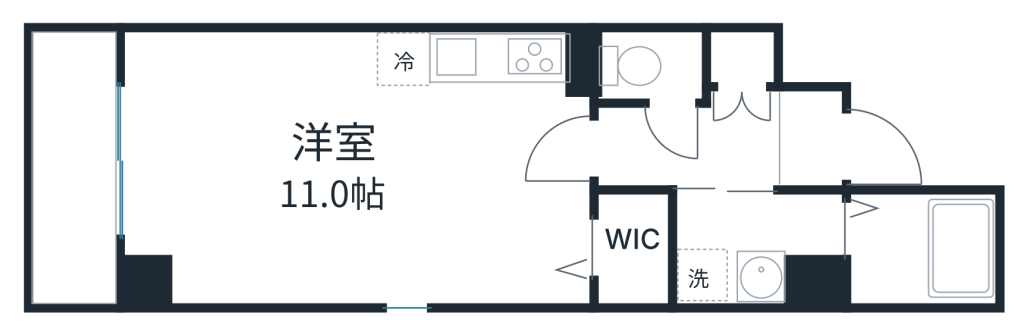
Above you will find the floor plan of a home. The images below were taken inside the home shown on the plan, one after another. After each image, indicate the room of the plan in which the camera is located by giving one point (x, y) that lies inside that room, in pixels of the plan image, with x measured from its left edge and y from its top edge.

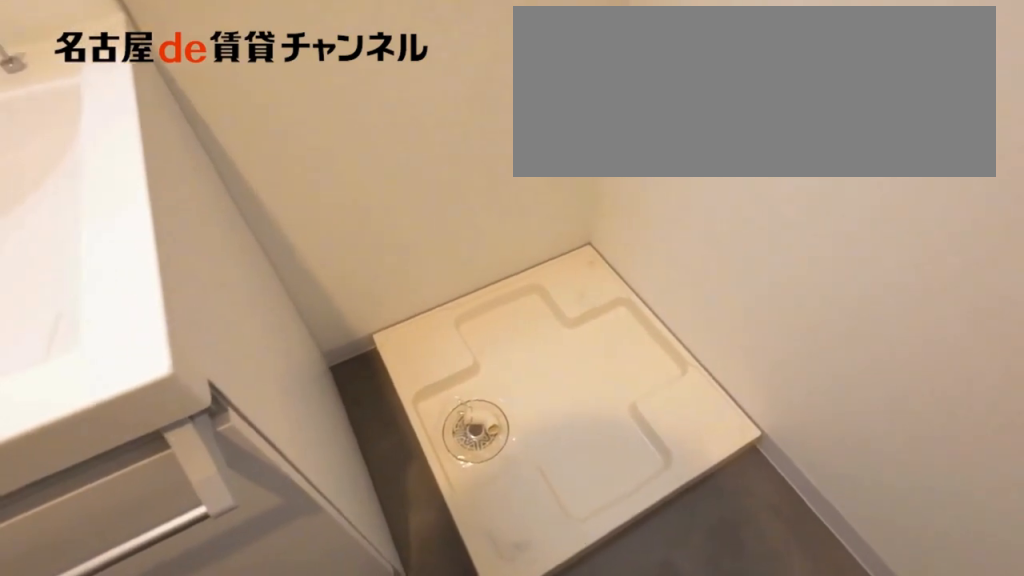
(758, 244)
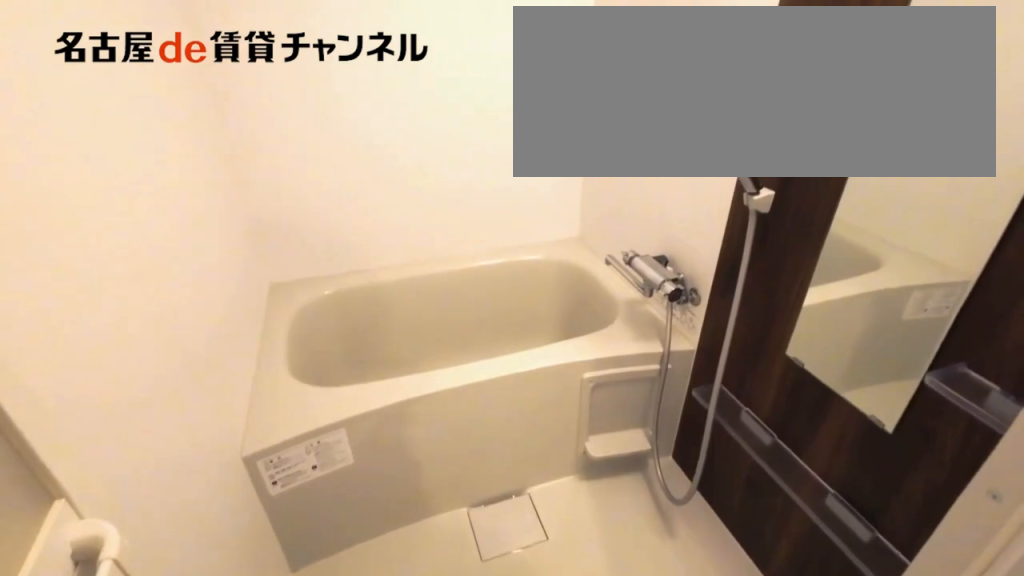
(919, 247)
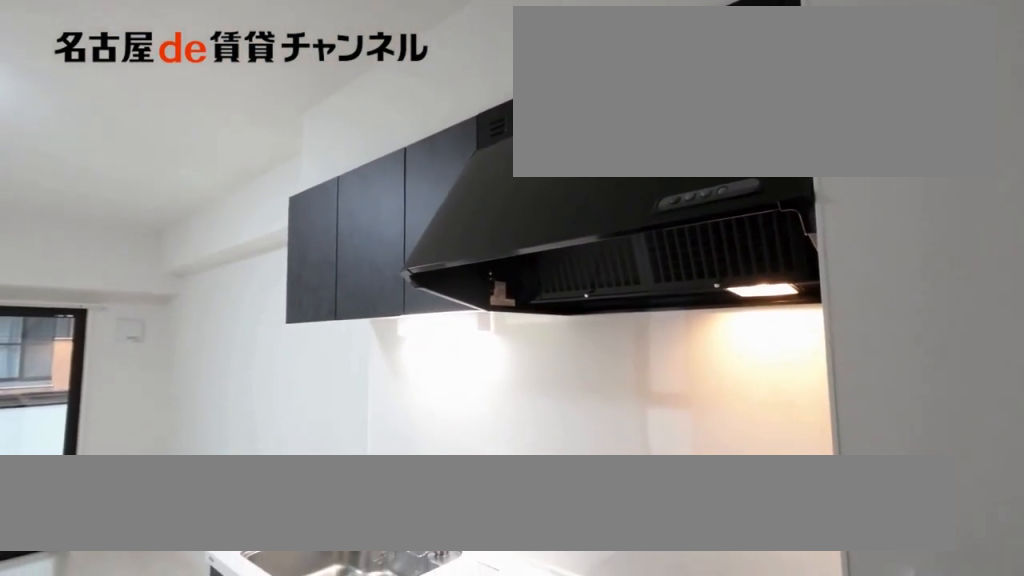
(487, 71)
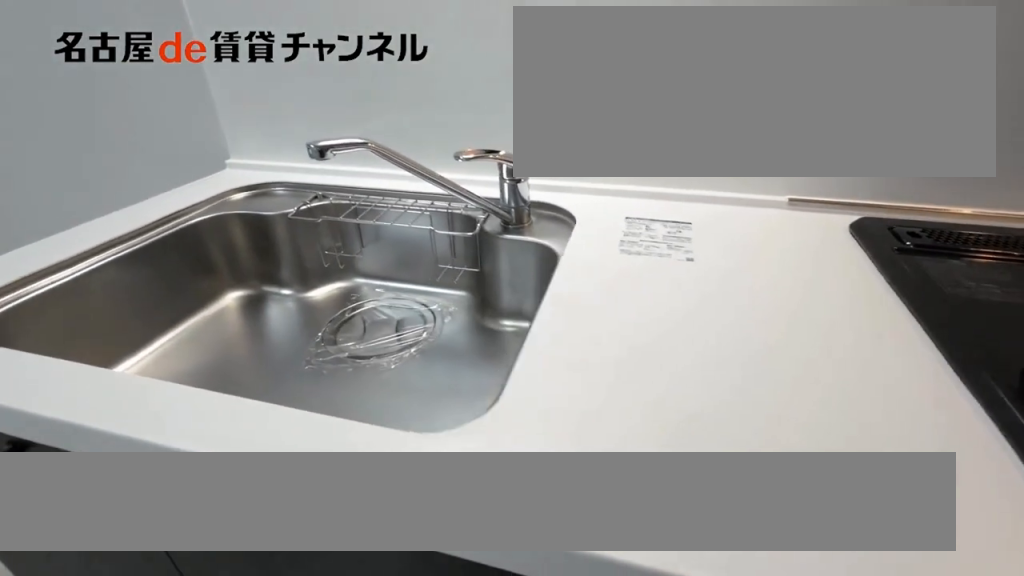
(487, 71)
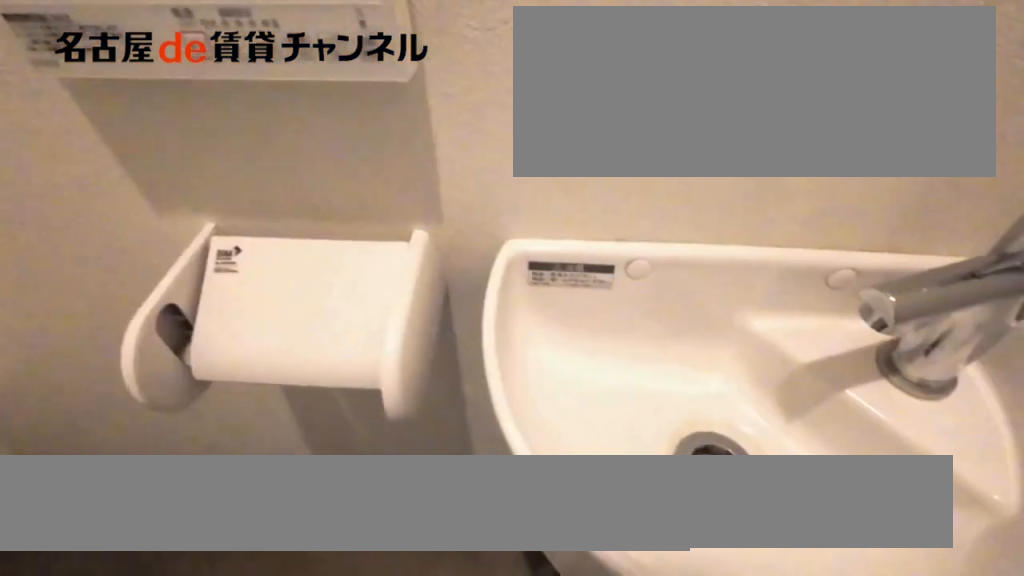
(654, 69)
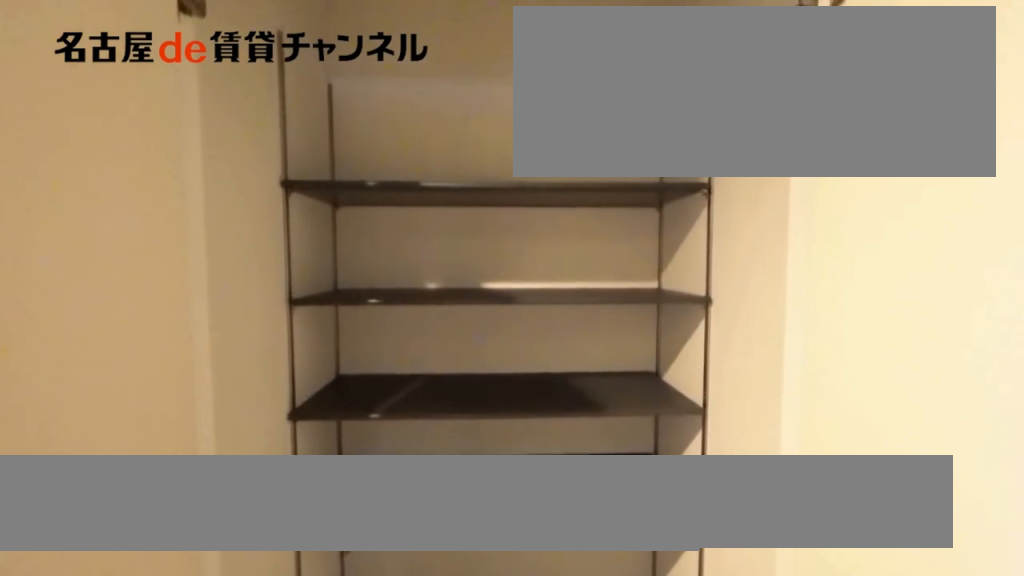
(740, 60)
